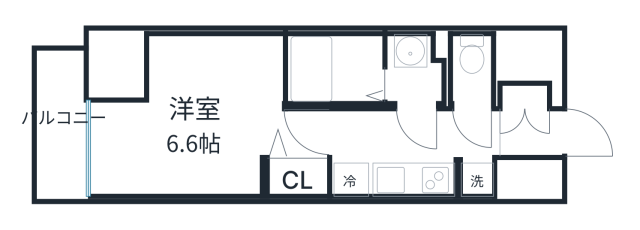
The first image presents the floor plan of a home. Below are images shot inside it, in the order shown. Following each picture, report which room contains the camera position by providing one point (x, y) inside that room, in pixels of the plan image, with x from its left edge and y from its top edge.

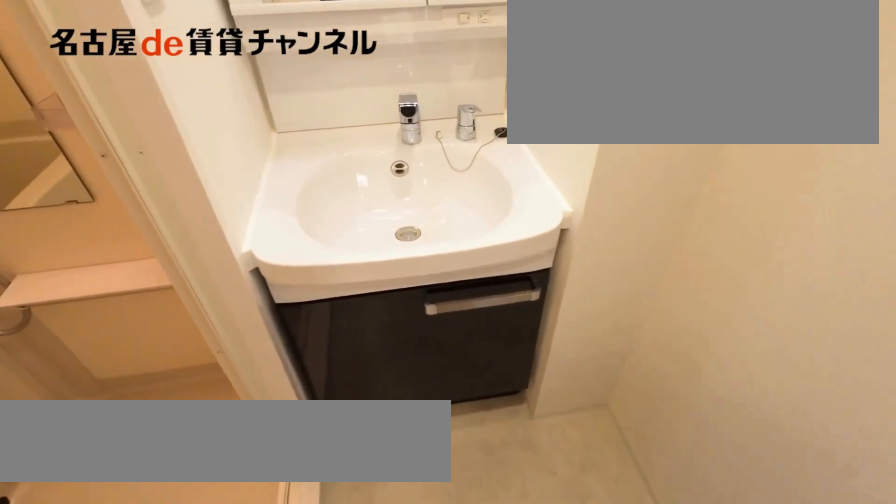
(416, 70)
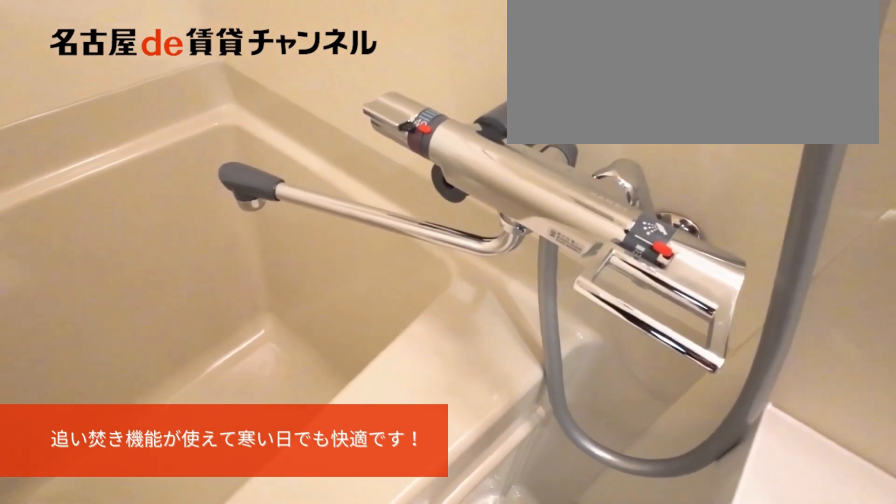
(335, 69)
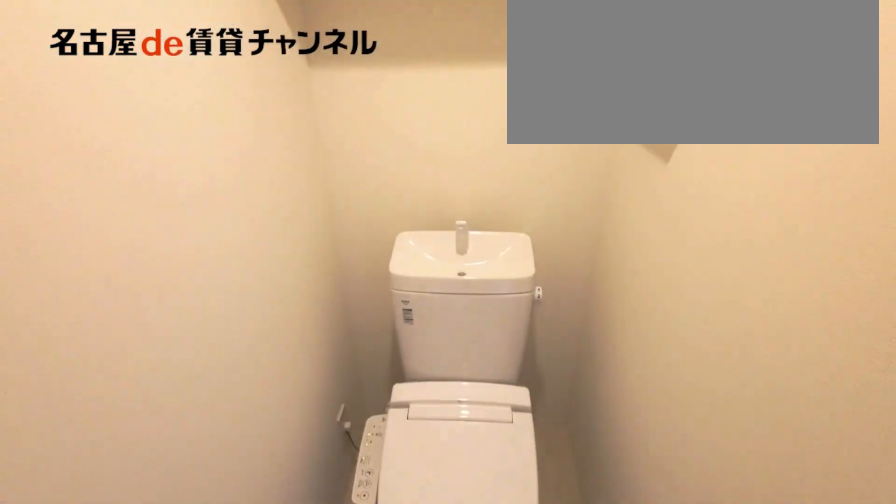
(469, 69)
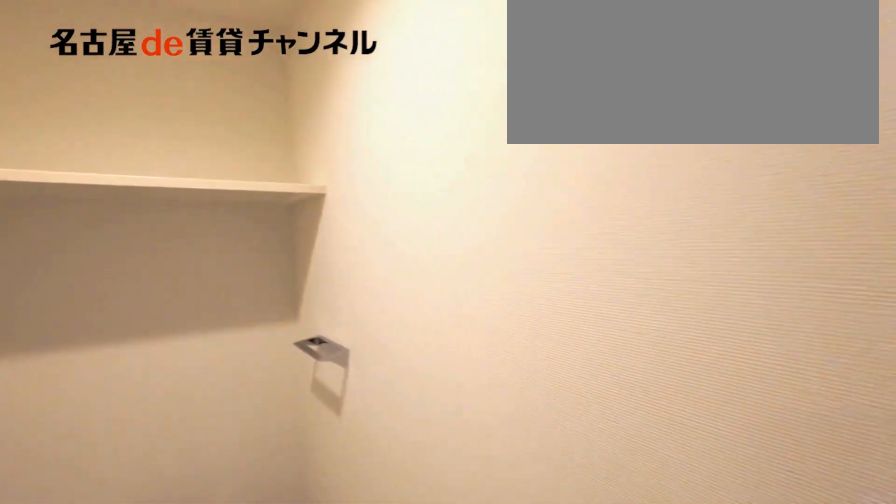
(469, 69)
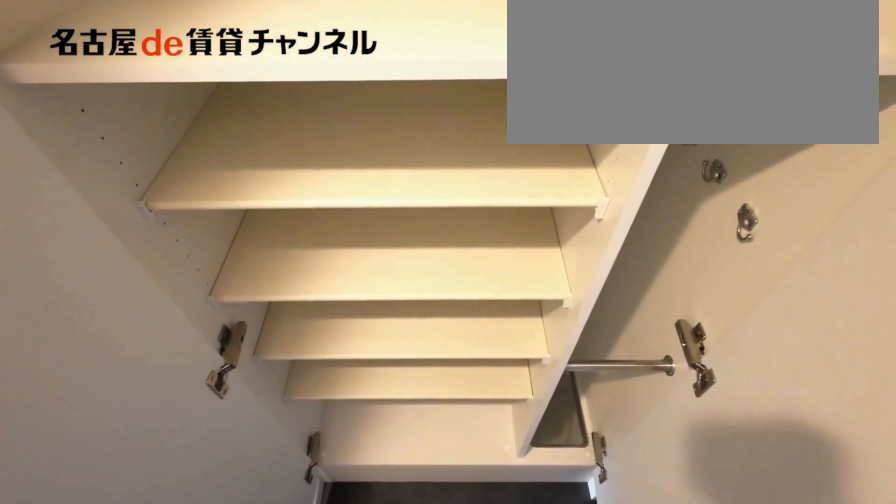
(529, 95)
